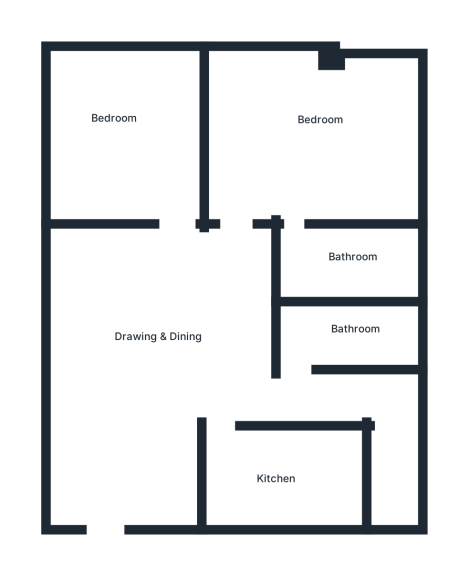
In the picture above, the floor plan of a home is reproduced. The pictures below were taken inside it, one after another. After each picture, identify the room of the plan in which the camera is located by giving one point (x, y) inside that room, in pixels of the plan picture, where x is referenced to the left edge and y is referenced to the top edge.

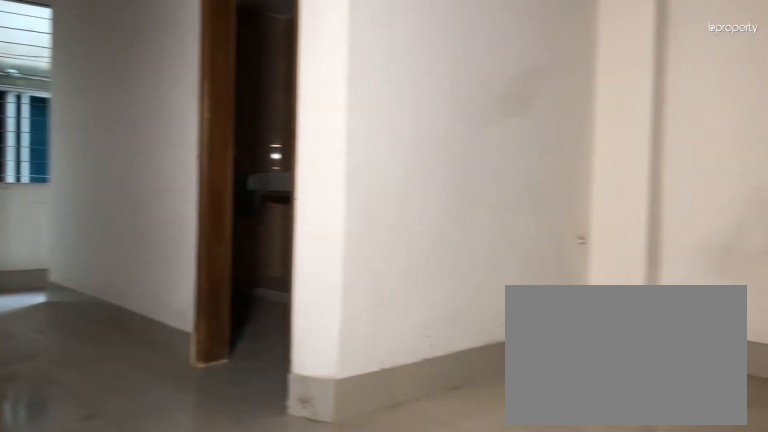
(163, 340)
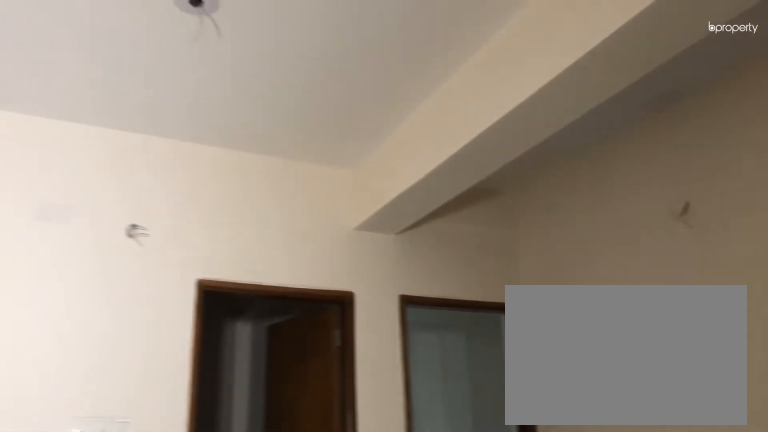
(163, 340)
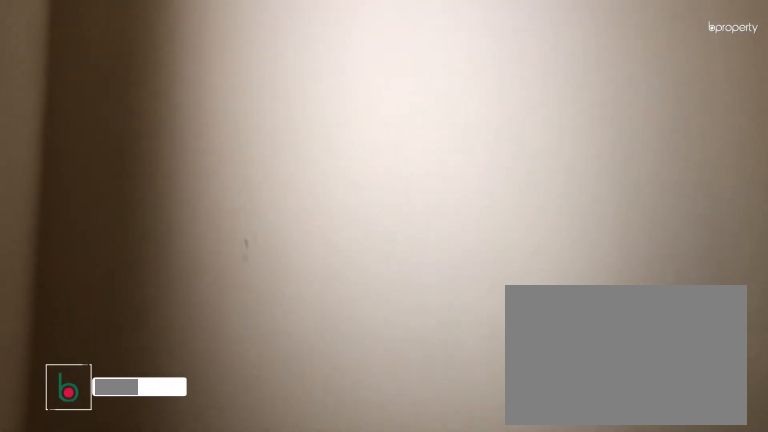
(129, 140)
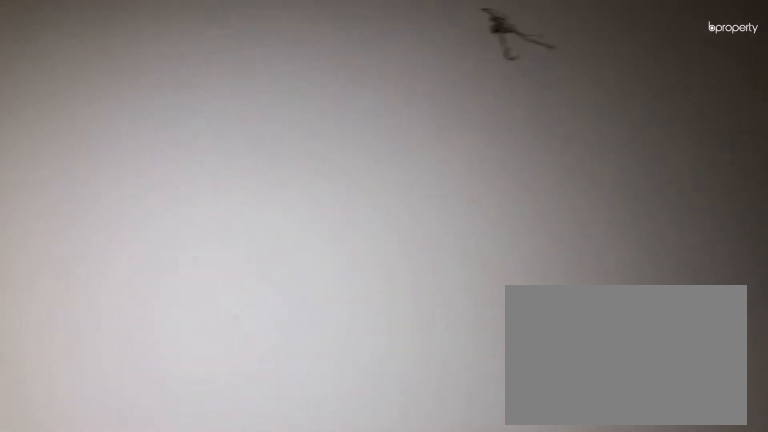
(129, 140)
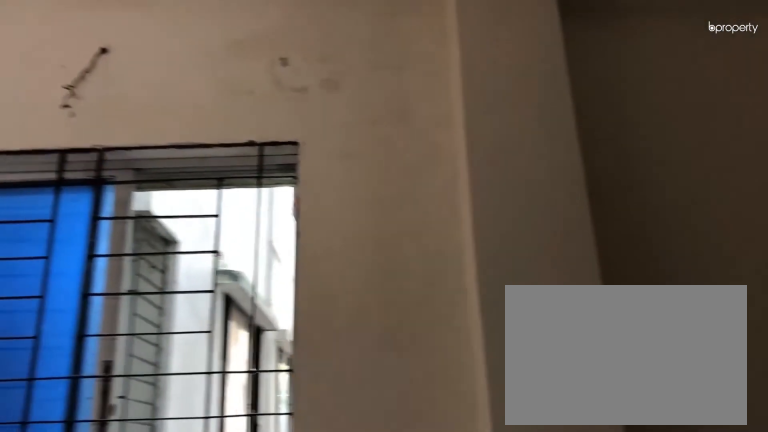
(305, 148)
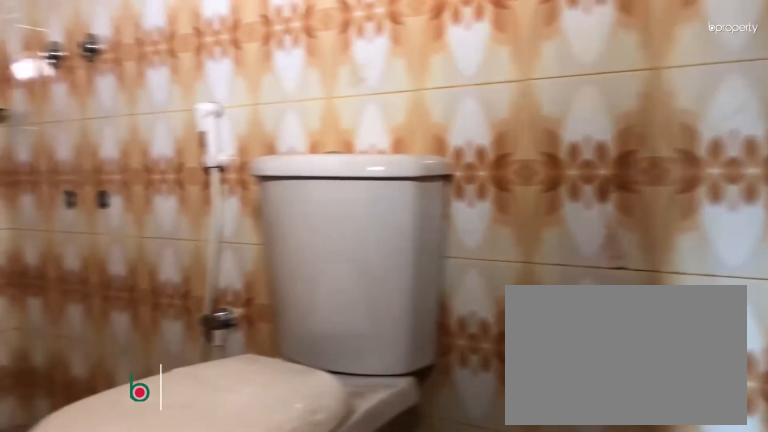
(349, 258)
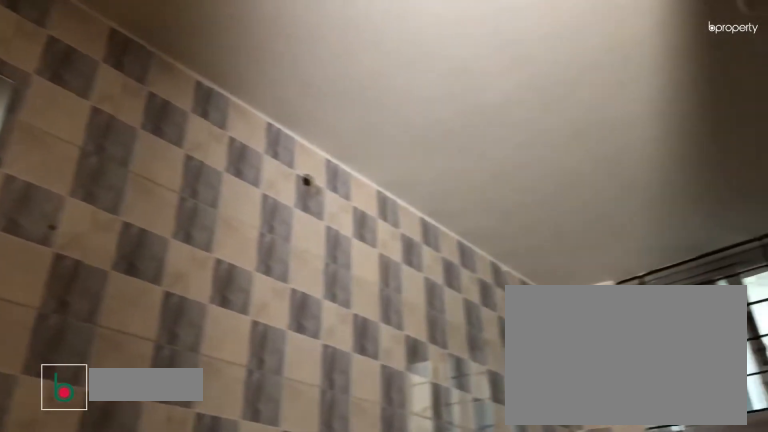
(328, 338)
